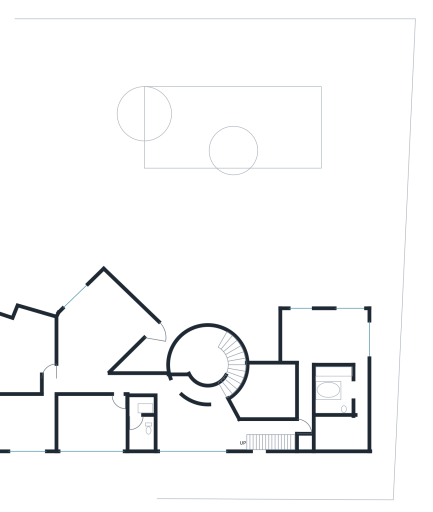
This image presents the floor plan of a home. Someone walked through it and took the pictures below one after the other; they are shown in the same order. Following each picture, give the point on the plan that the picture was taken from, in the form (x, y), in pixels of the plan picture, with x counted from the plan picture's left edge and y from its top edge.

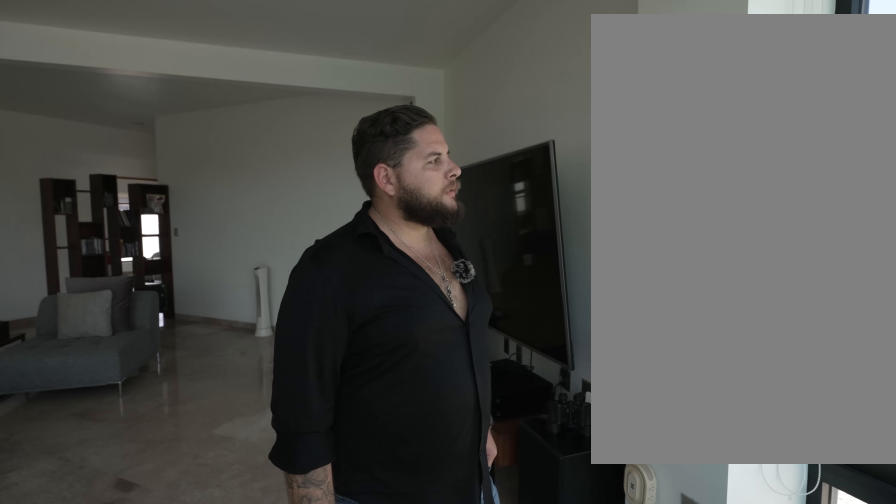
(104, 290)
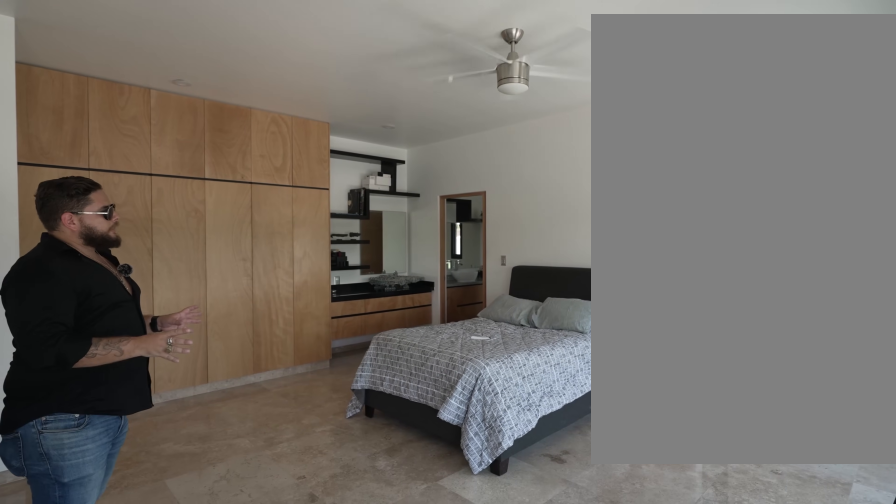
(28, 332)
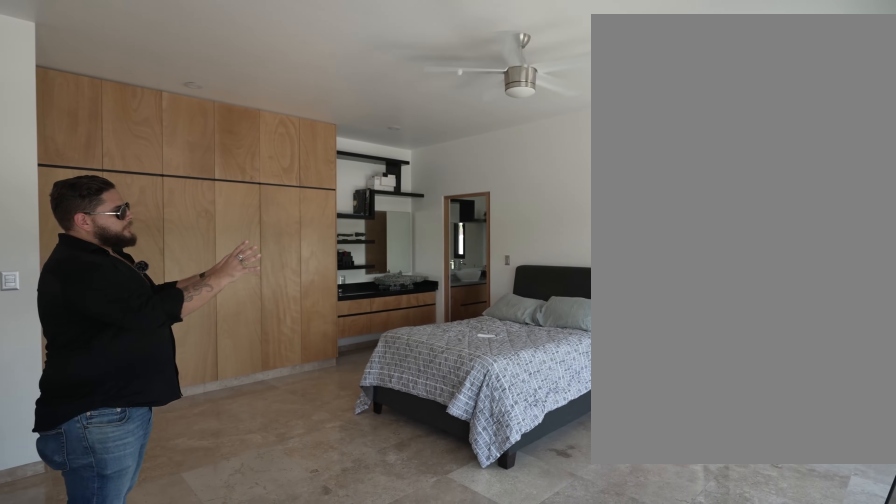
(28, 332)
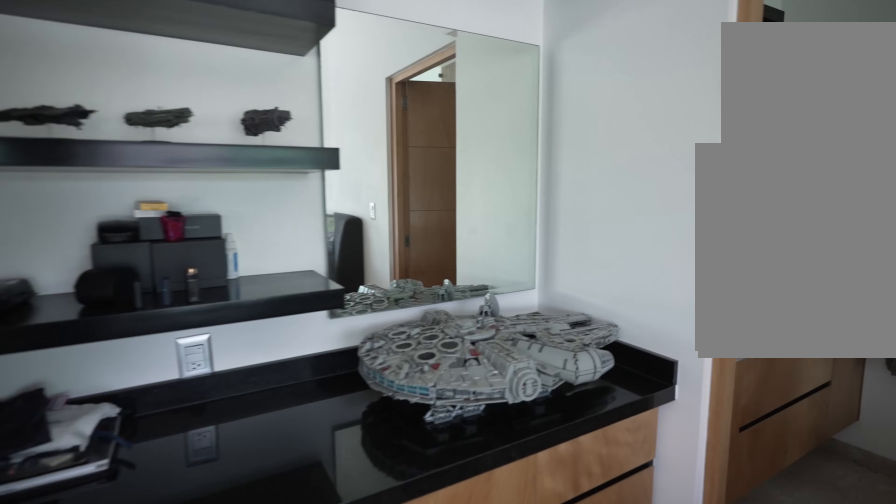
(29, 354)
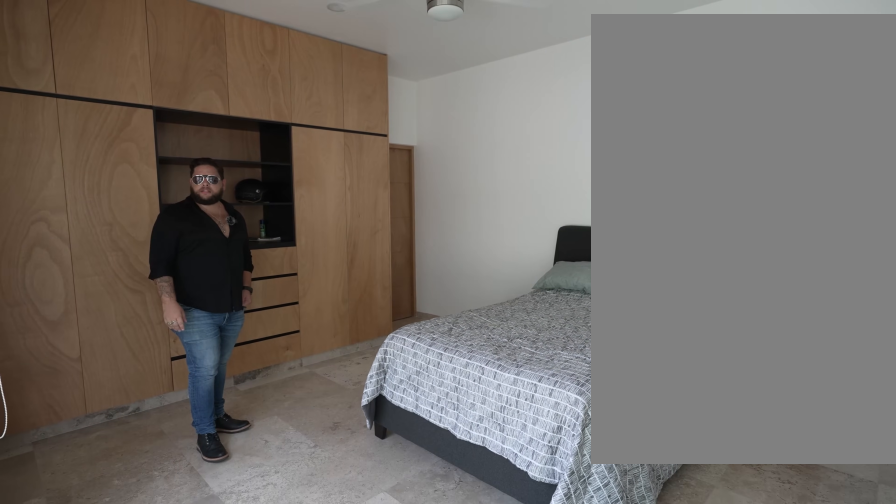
(30, 440)
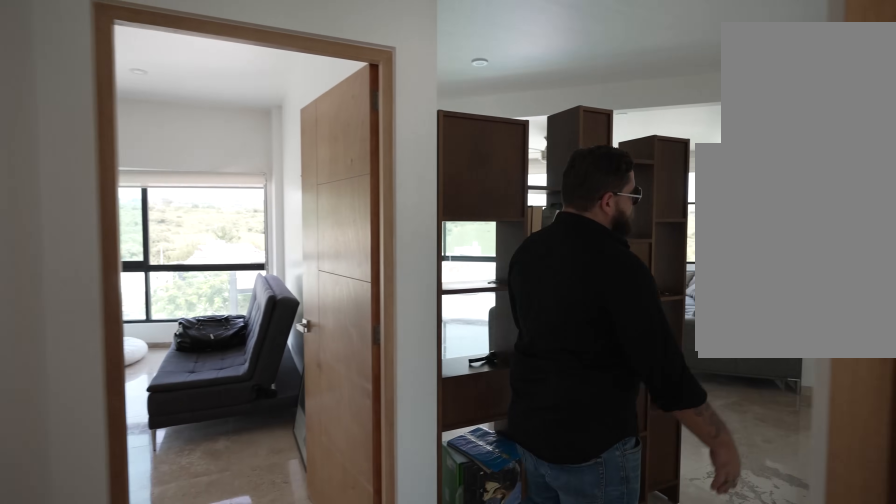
(54, 384)
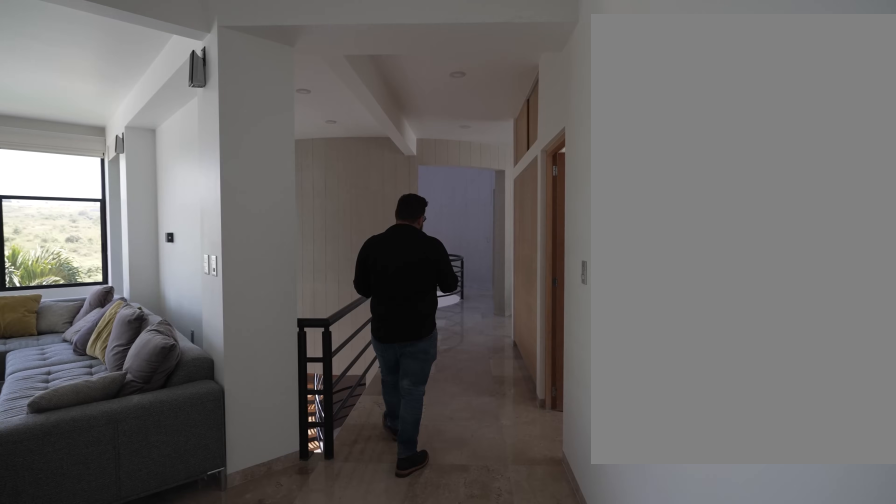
(121, 384)
